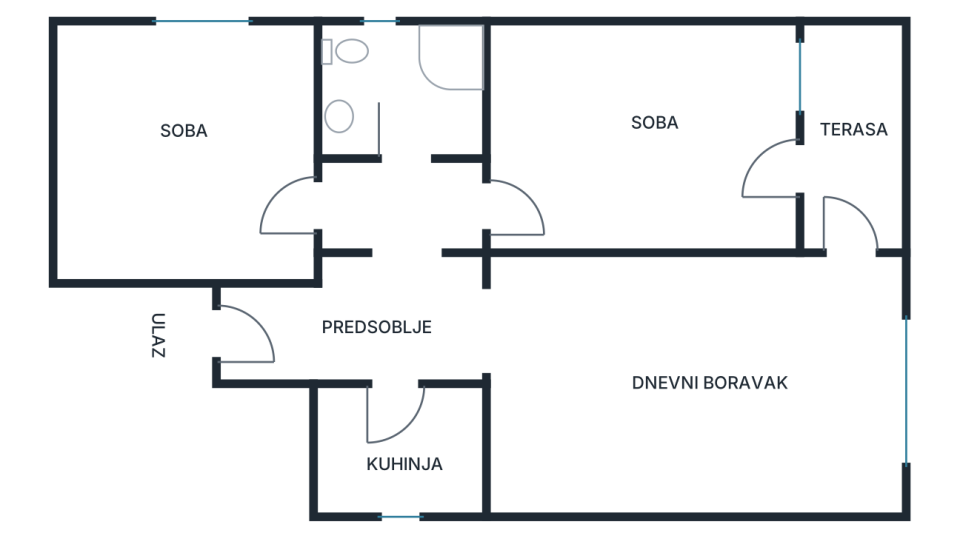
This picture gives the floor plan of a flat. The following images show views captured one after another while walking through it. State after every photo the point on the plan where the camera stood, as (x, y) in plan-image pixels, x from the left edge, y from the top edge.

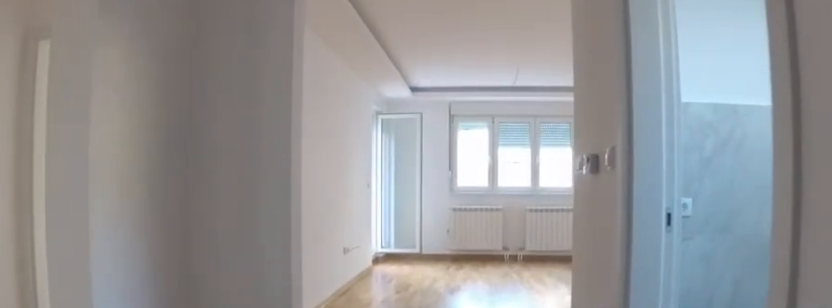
(331, 330)
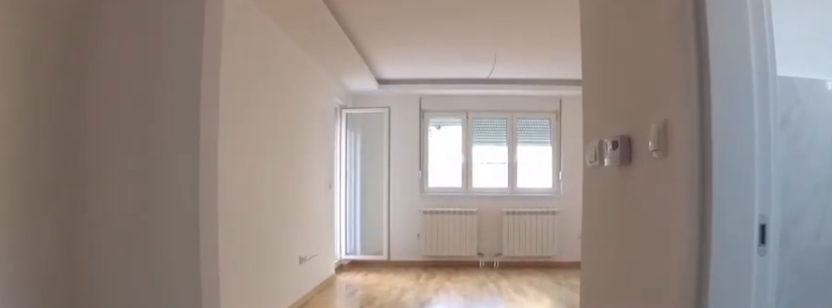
(351, 330)
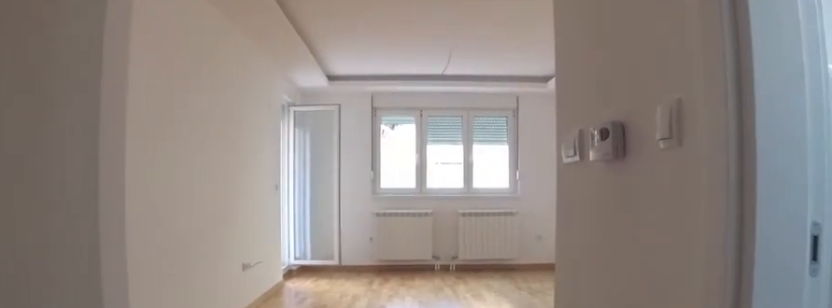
(360, 330)
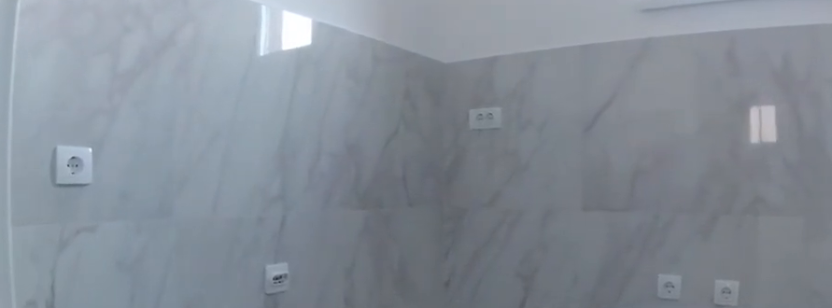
(375, 366)
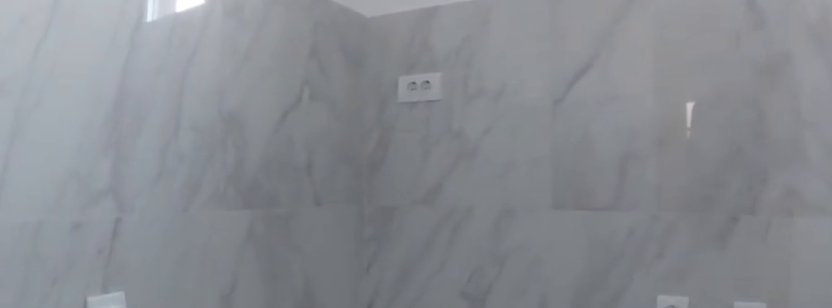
(406, 413)
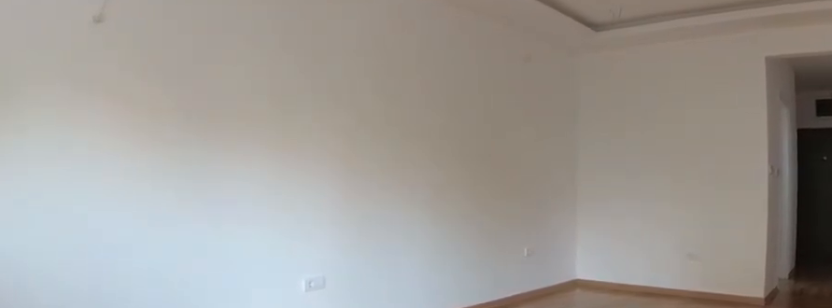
(828, 349)
